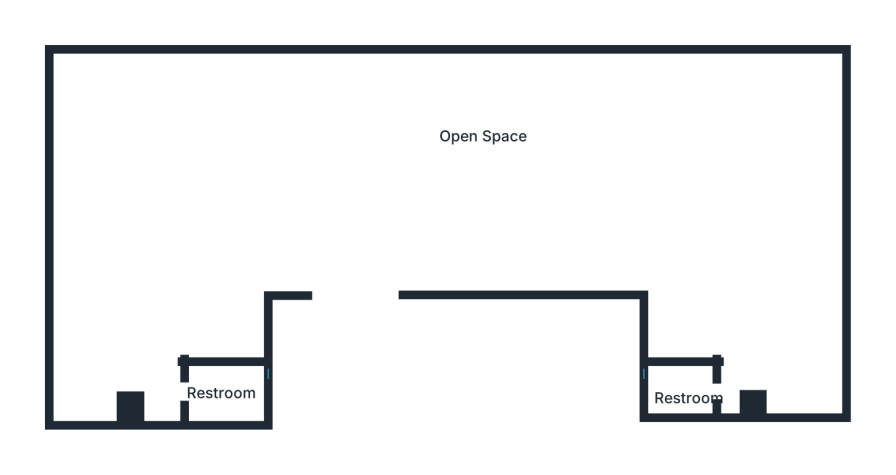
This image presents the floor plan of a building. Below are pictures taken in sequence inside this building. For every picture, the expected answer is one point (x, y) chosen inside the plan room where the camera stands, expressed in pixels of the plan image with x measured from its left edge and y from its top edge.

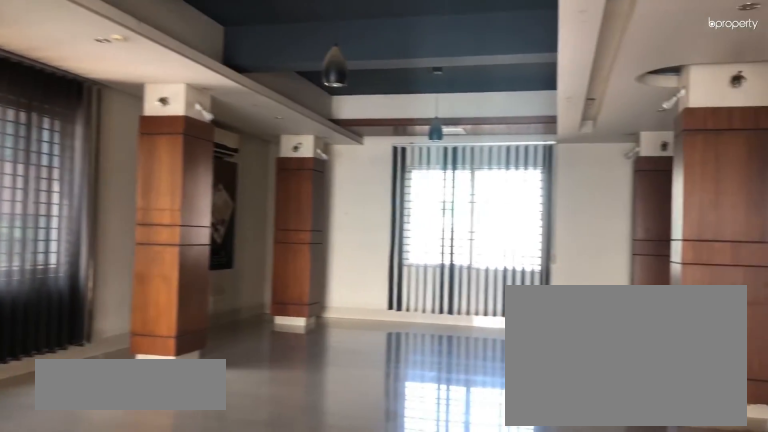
(475, 153)
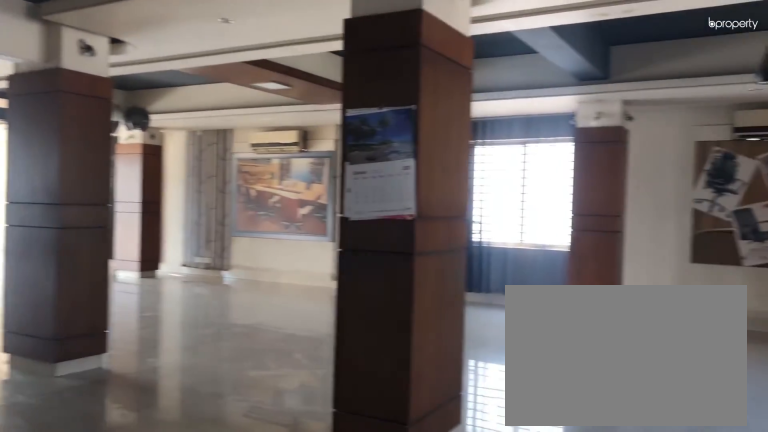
(475, 153)
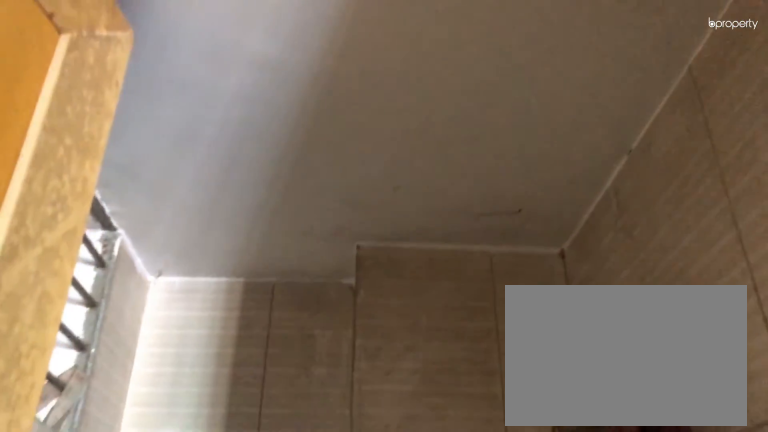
(225, 396)
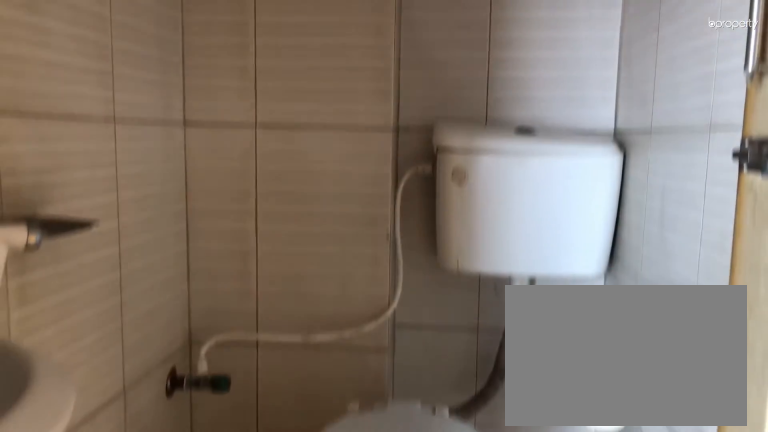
(689, 395)
